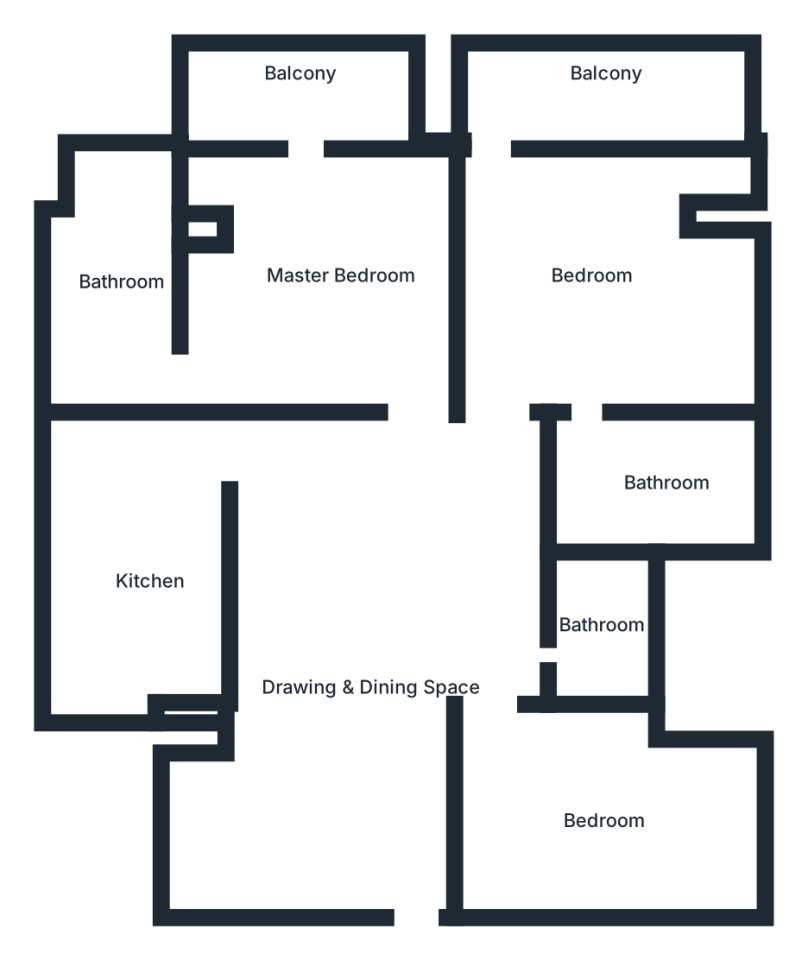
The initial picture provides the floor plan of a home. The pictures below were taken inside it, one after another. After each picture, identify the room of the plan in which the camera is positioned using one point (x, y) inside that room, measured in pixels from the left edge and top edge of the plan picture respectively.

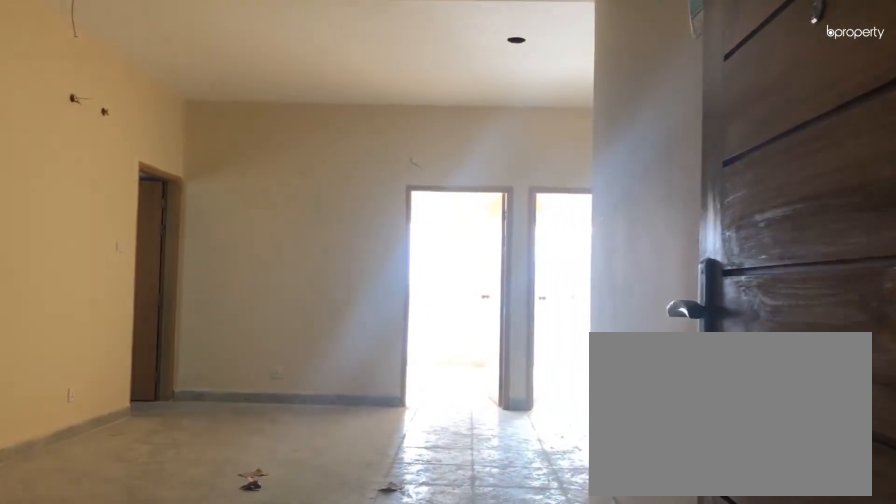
(403, 850)
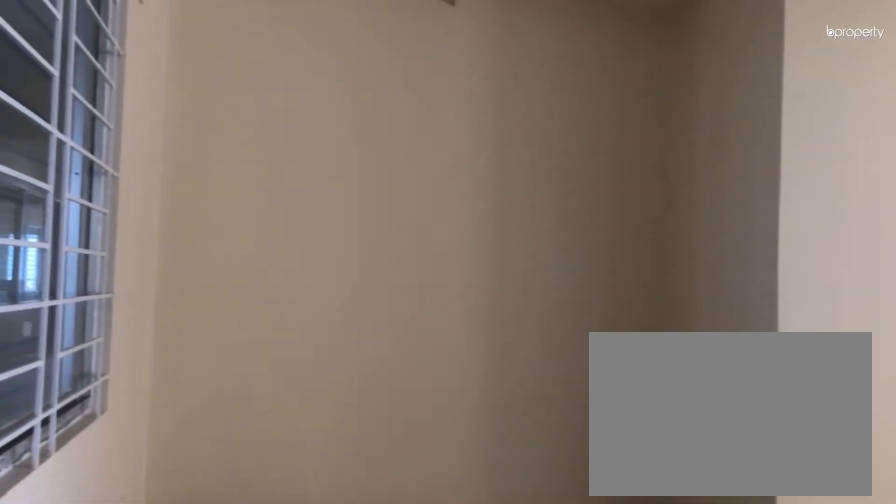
(389, 647)
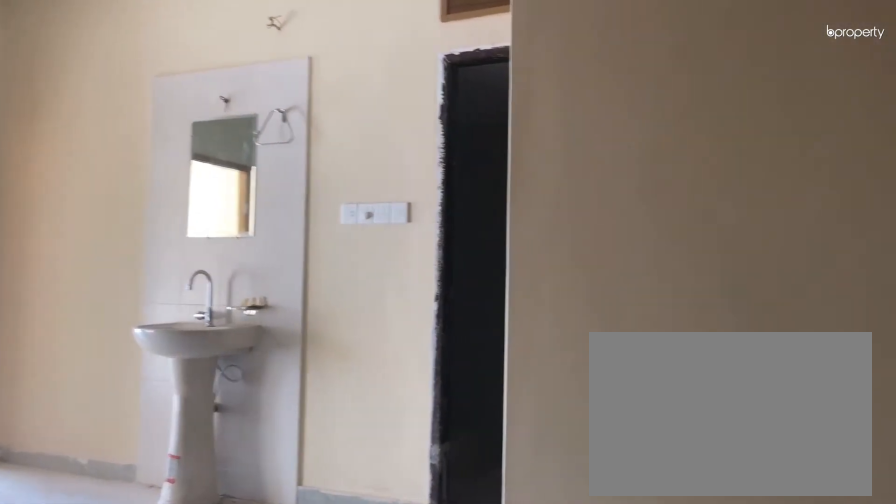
(389, 647)
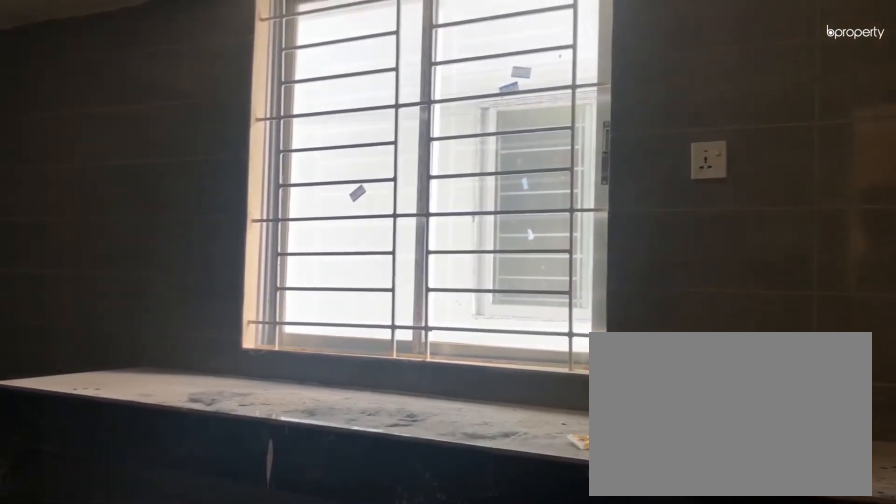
(141, 587)
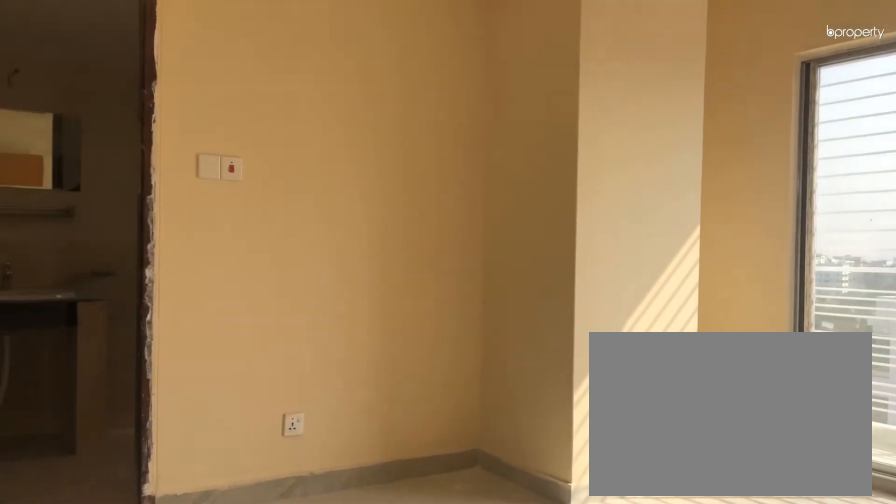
(364, 278)
